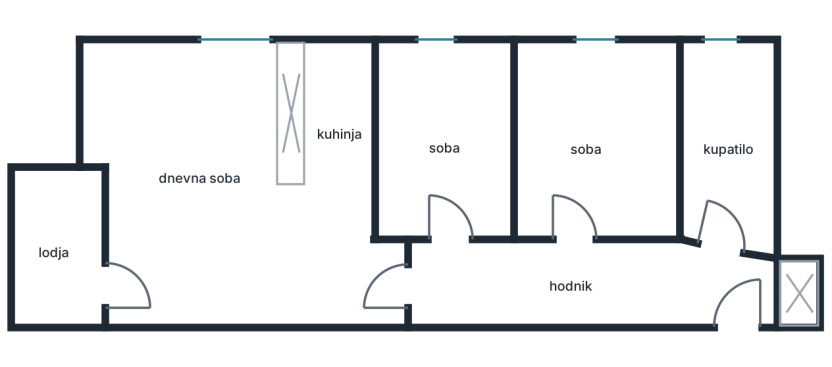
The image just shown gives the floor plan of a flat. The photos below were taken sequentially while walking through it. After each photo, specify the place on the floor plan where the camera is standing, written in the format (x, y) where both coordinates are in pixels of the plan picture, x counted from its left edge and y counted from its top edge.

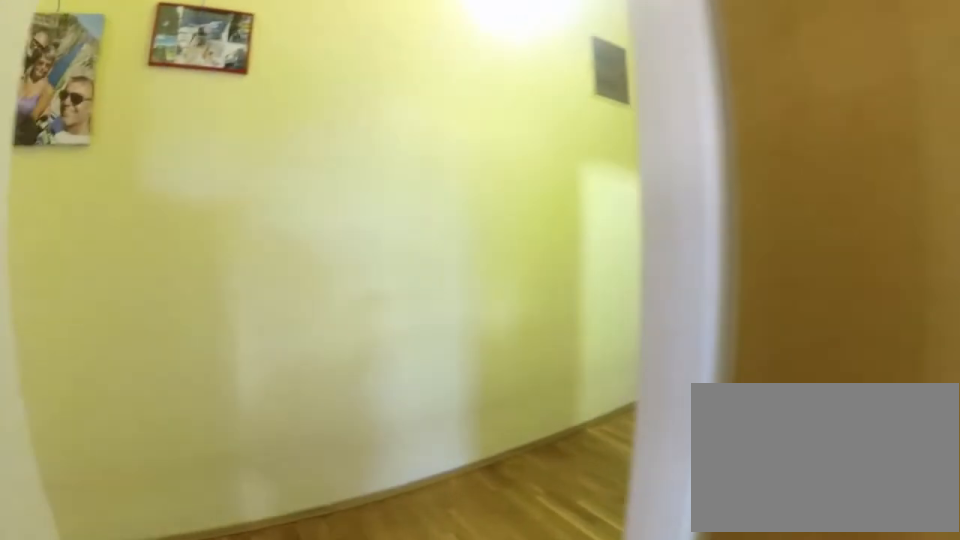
(594, 195)
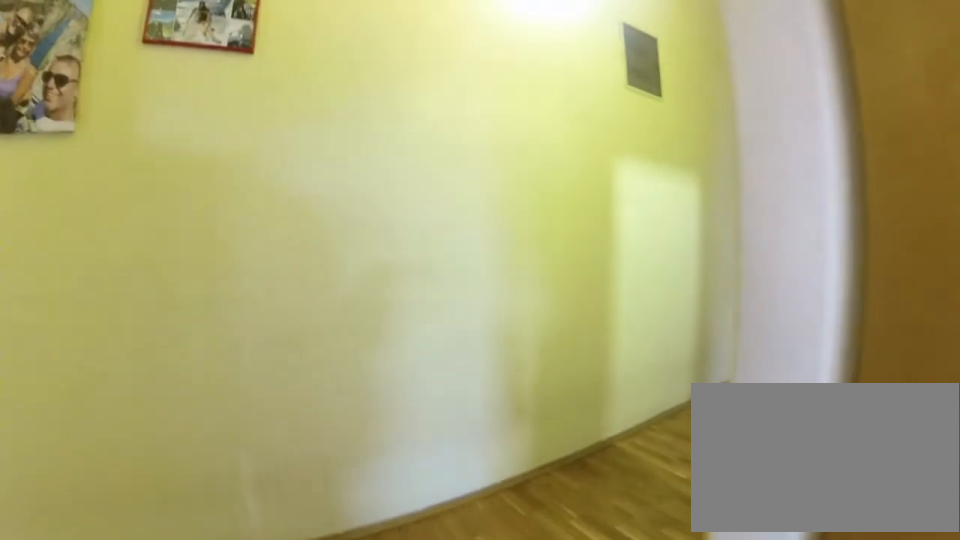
(591, 206)
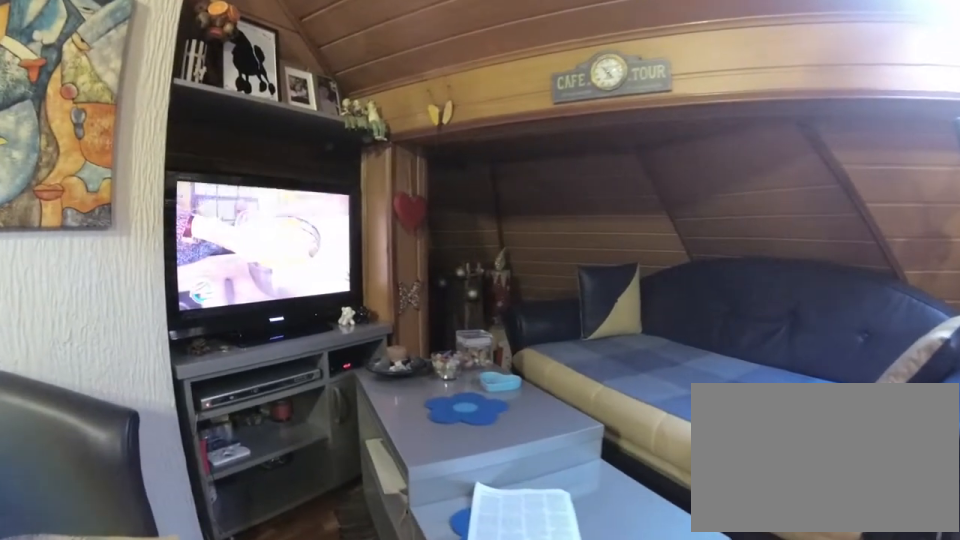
(198, 161)
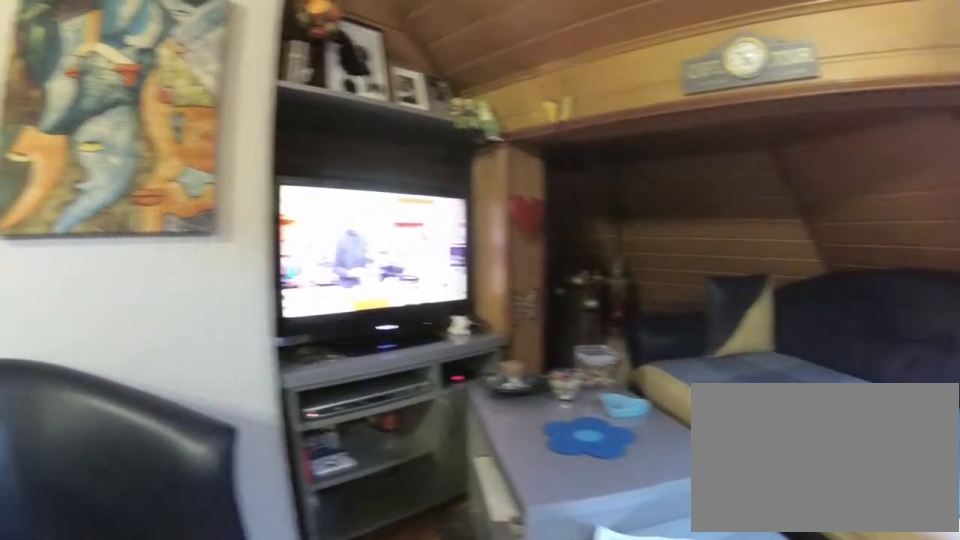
(185, 151)
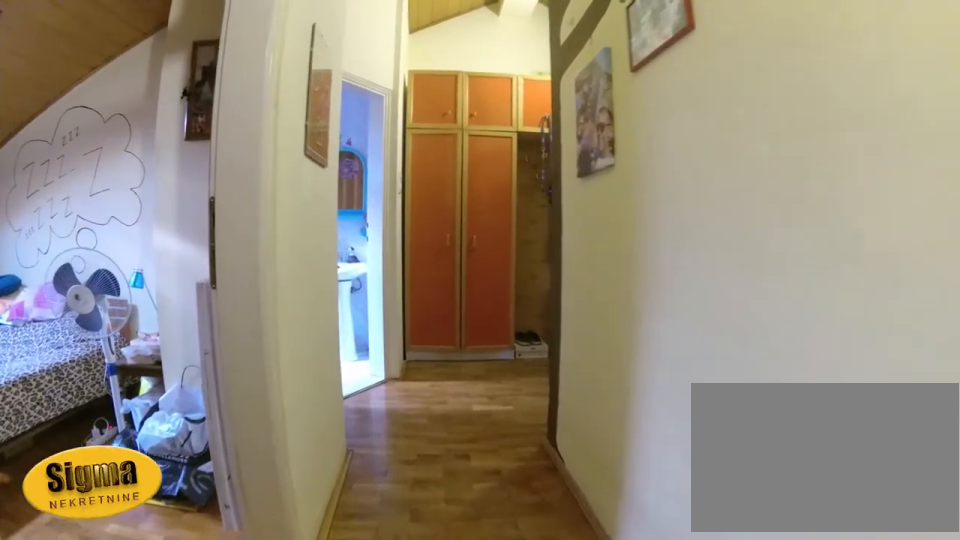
(535, 283)
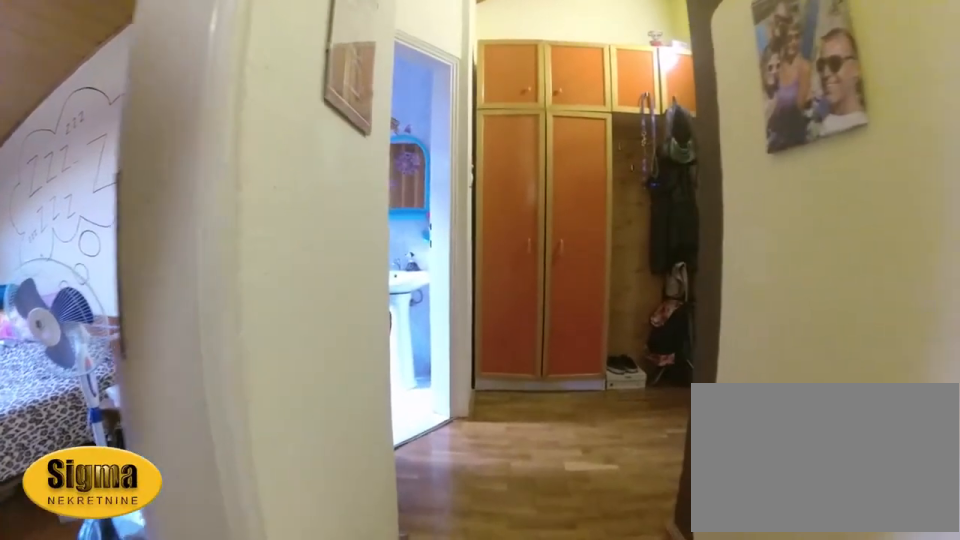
(567, 284)
